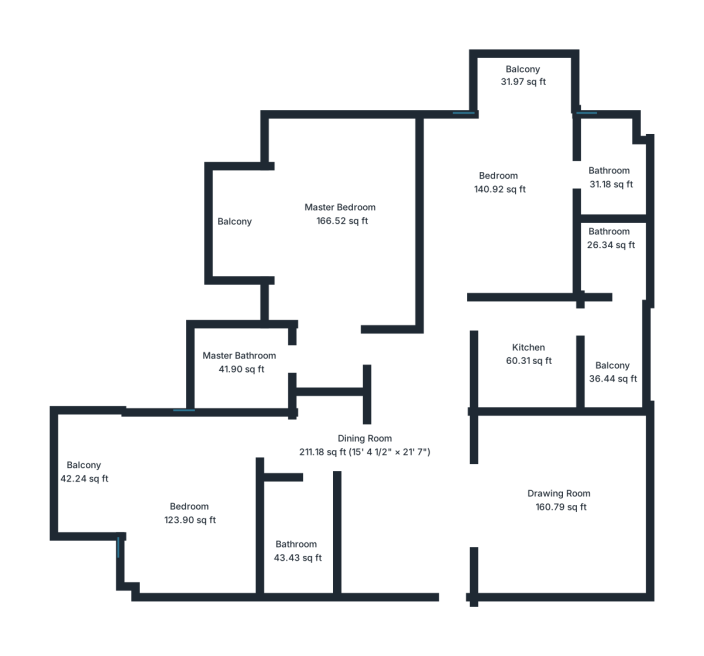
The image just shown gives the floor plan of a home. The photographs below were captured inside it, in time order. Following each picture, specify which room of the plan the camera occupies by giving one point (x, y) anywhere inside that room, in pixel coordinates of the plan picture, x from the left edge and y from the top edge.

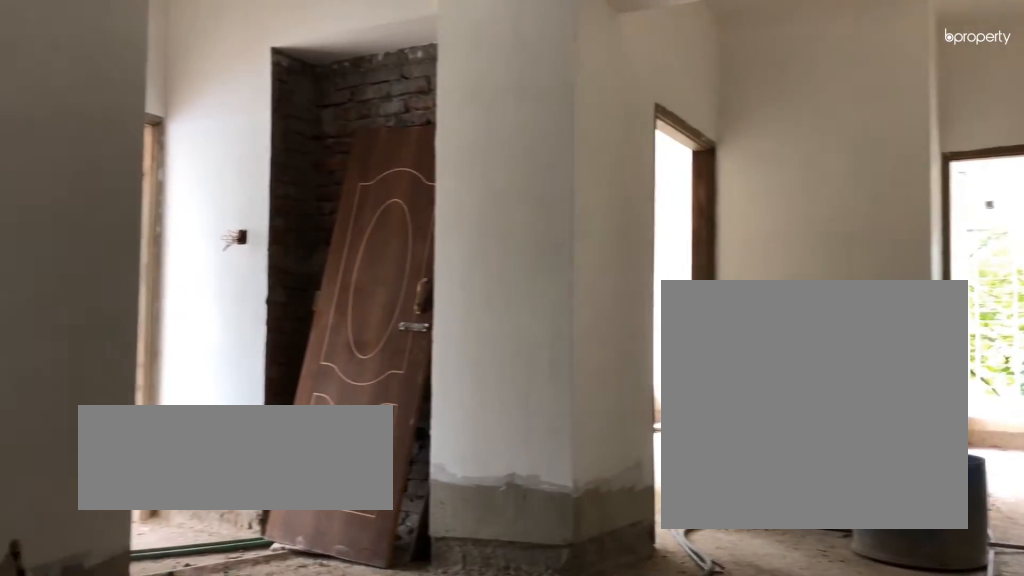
(398, 525)
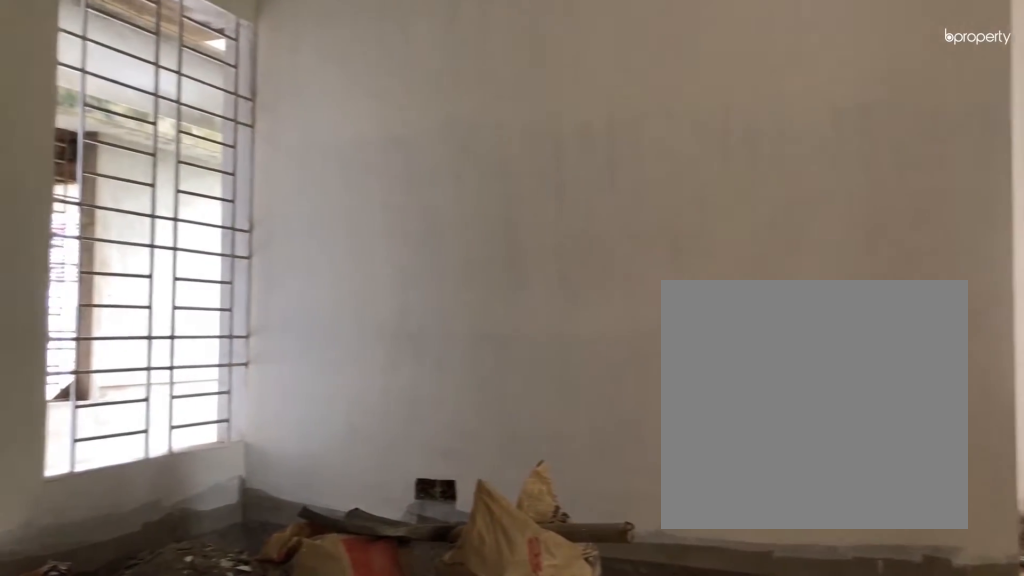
(398, 525)
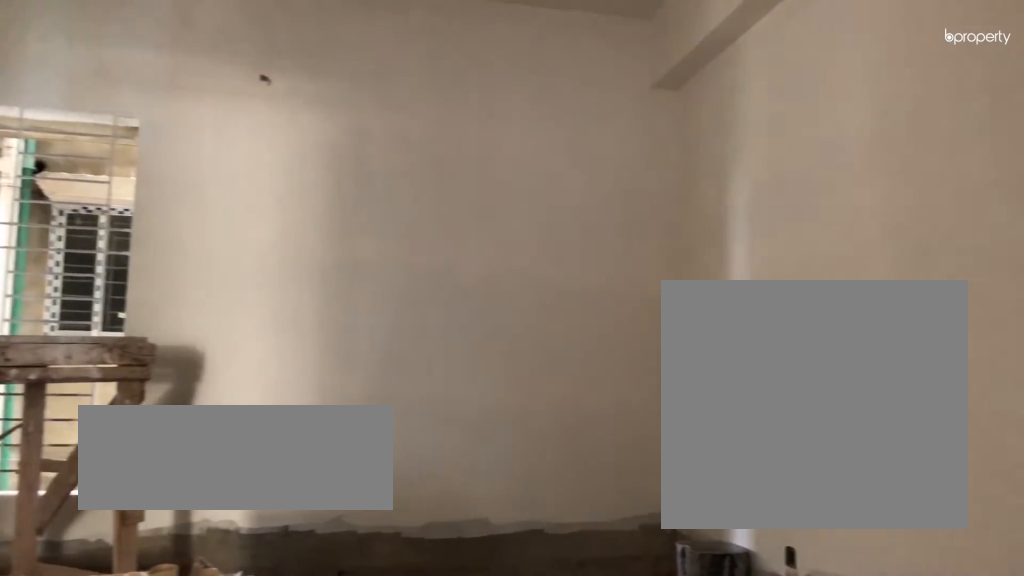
(562, 505)
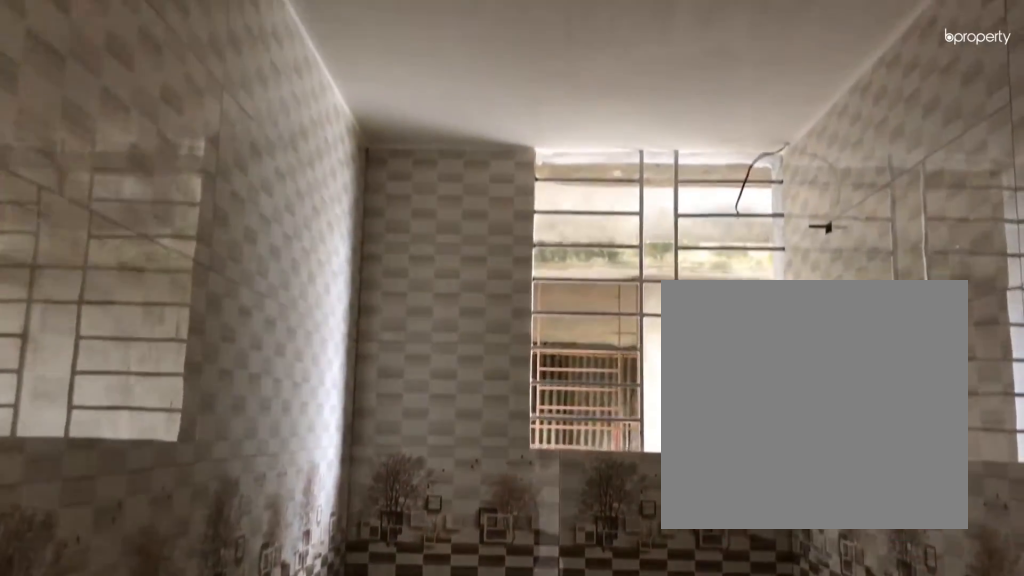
(296, 551)
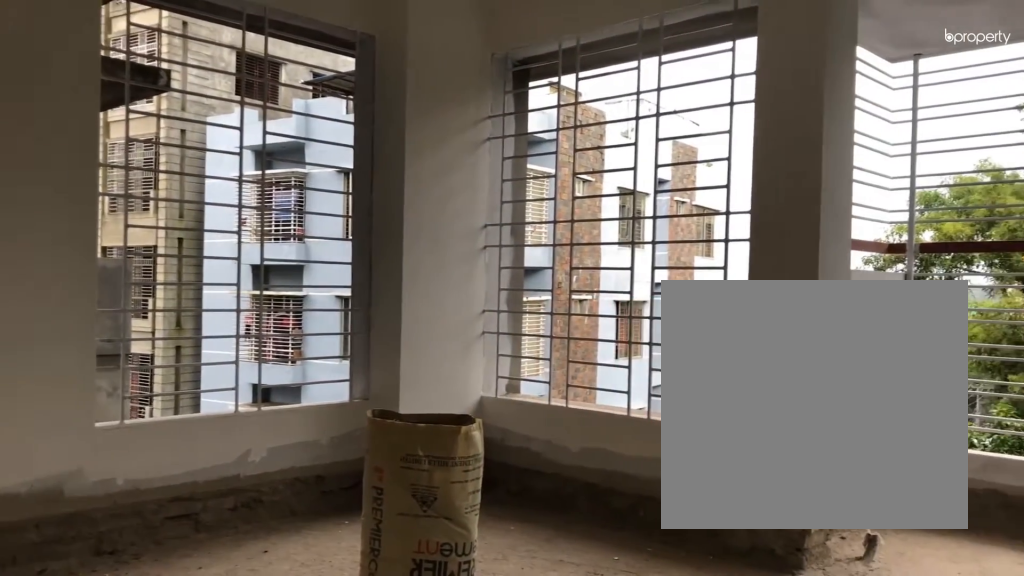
(190, 512)
